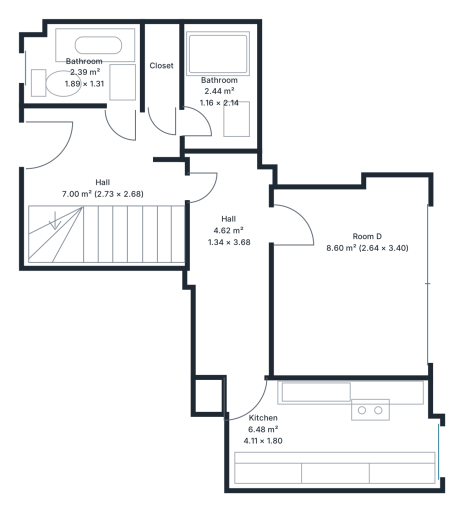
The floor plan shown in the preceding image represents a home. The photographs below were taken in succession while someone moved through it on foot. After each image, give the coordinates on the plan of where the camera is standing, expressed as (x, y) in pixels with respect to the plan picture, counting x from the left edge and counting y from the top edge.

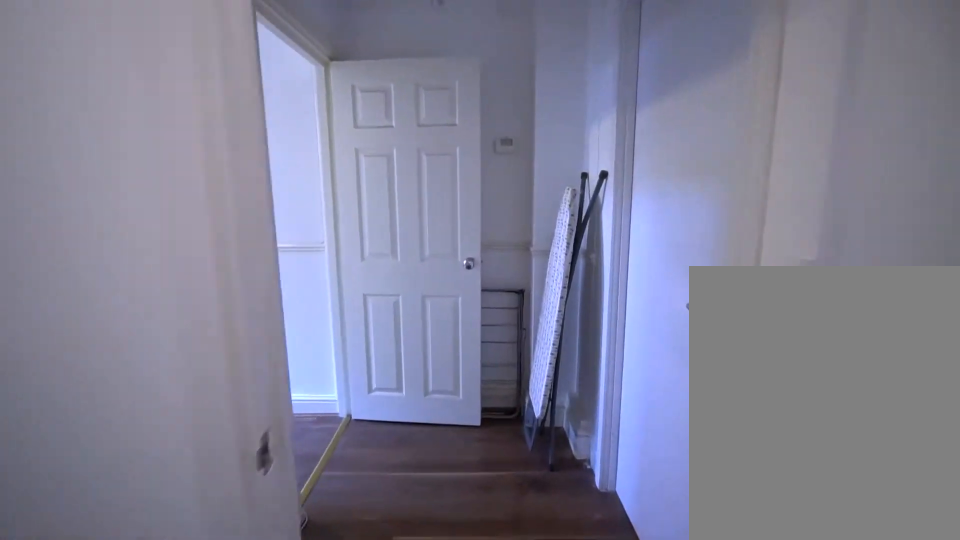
(248, 315)
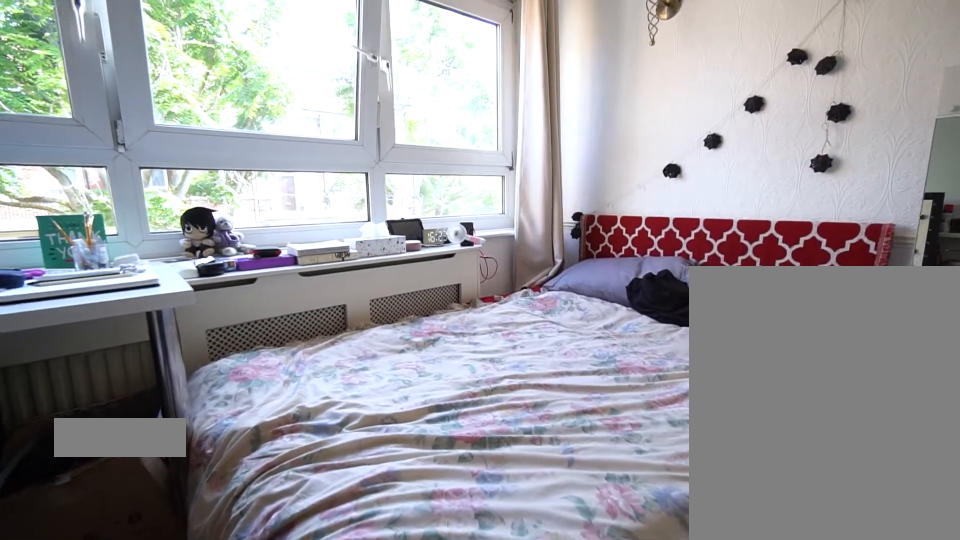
(347, 244)
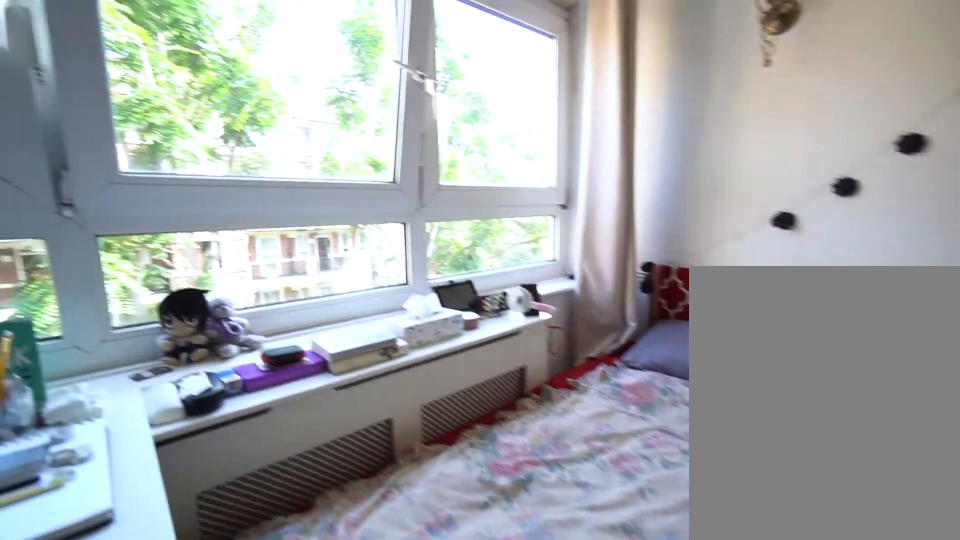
(380, 244)
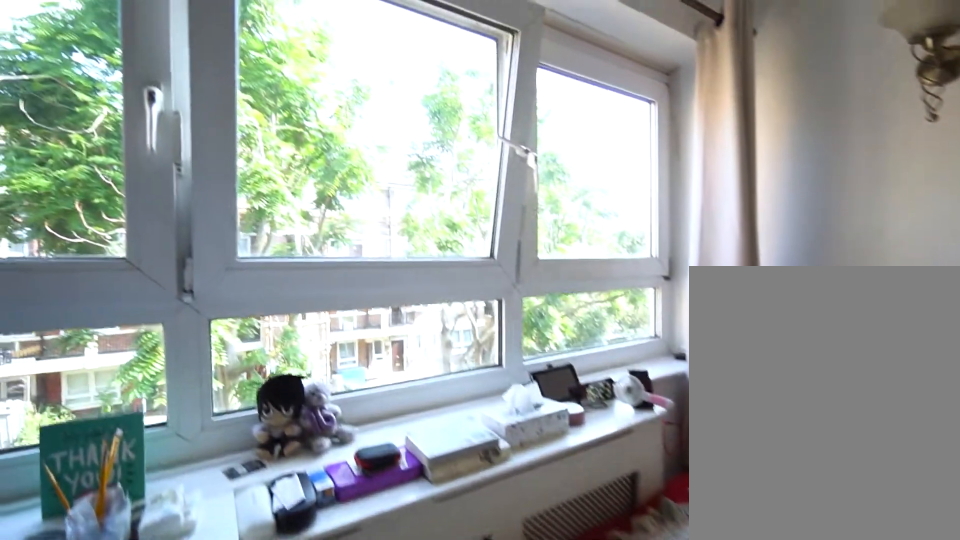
(388, 244)
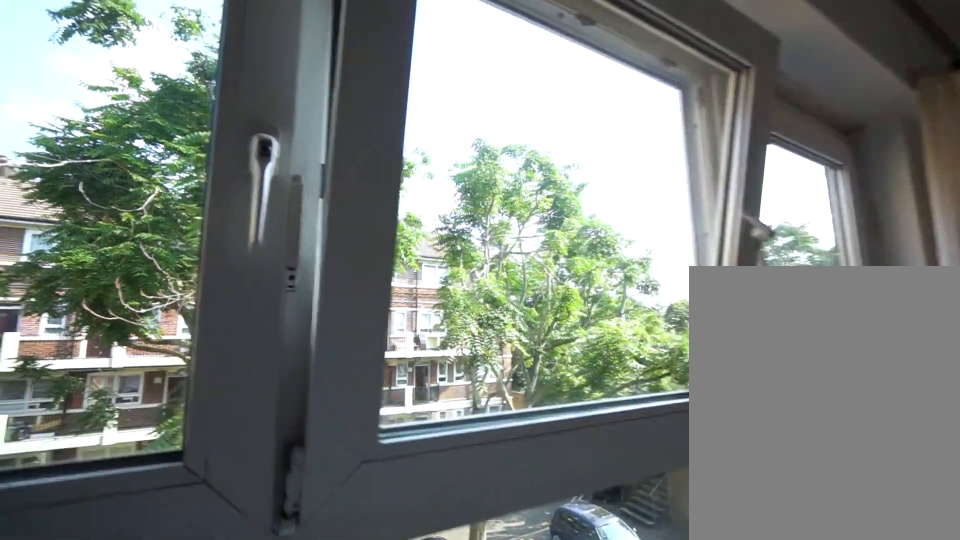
(406, 244)
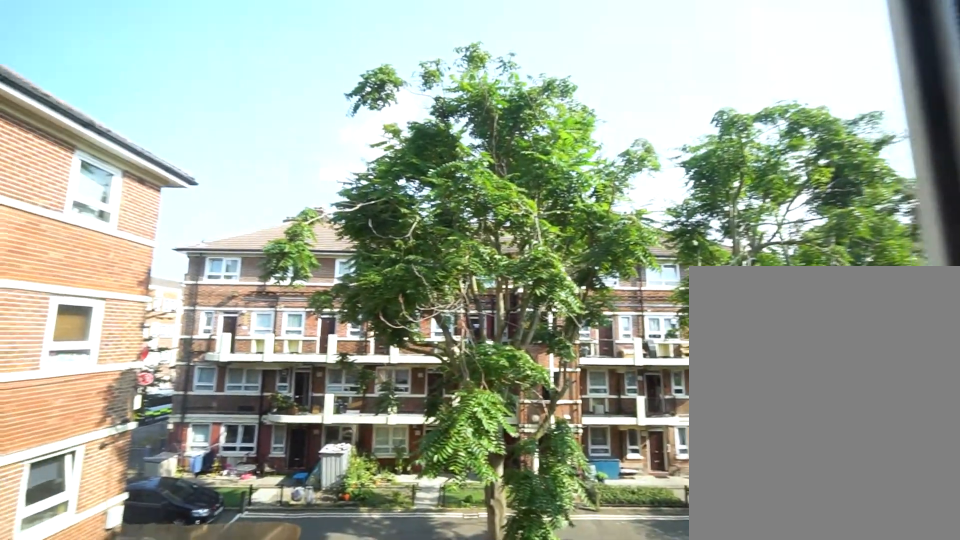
(415, 244)
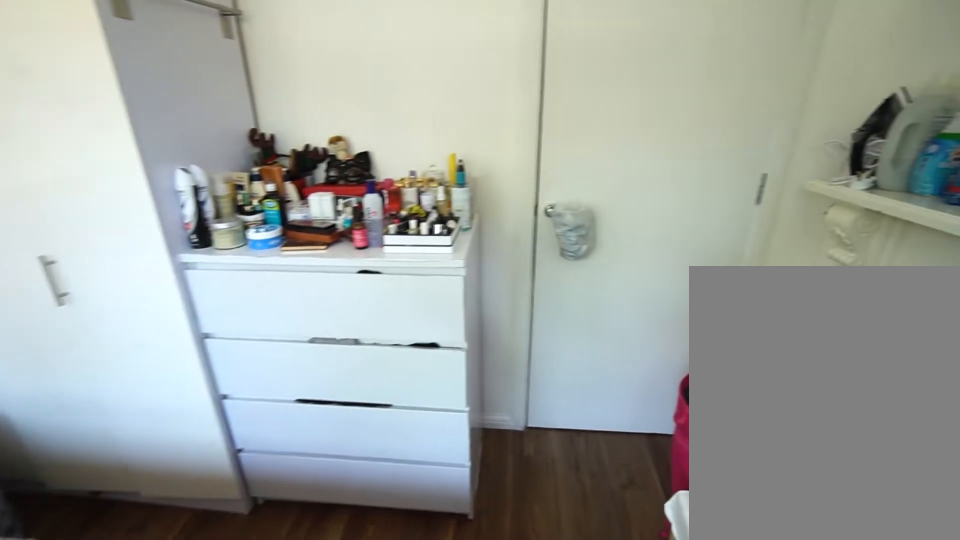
(352, 245)
